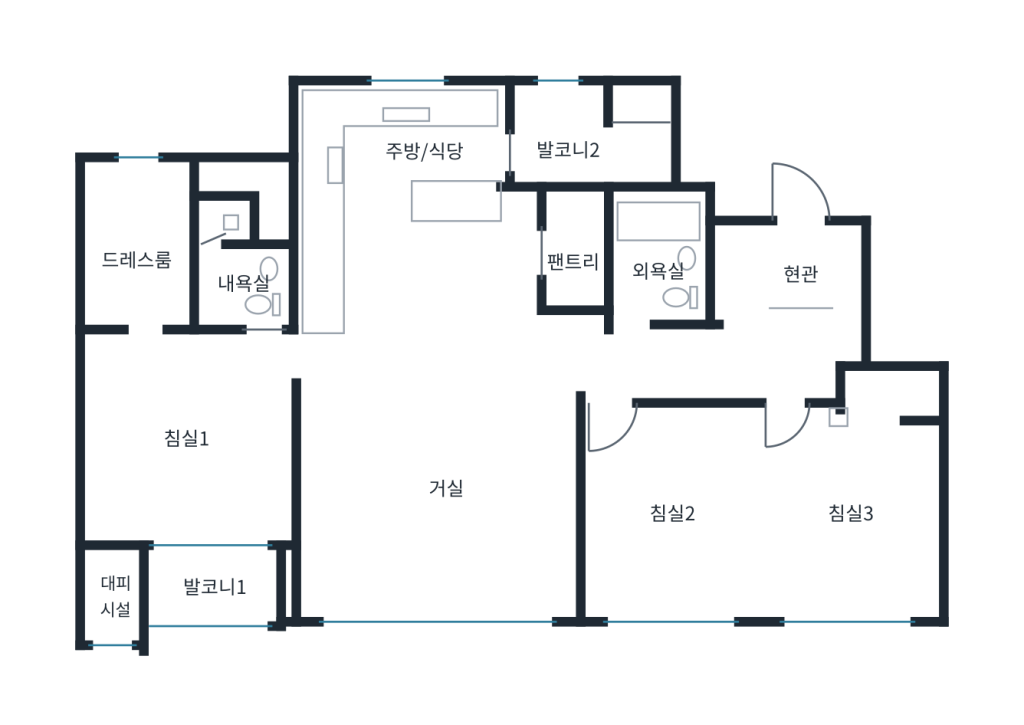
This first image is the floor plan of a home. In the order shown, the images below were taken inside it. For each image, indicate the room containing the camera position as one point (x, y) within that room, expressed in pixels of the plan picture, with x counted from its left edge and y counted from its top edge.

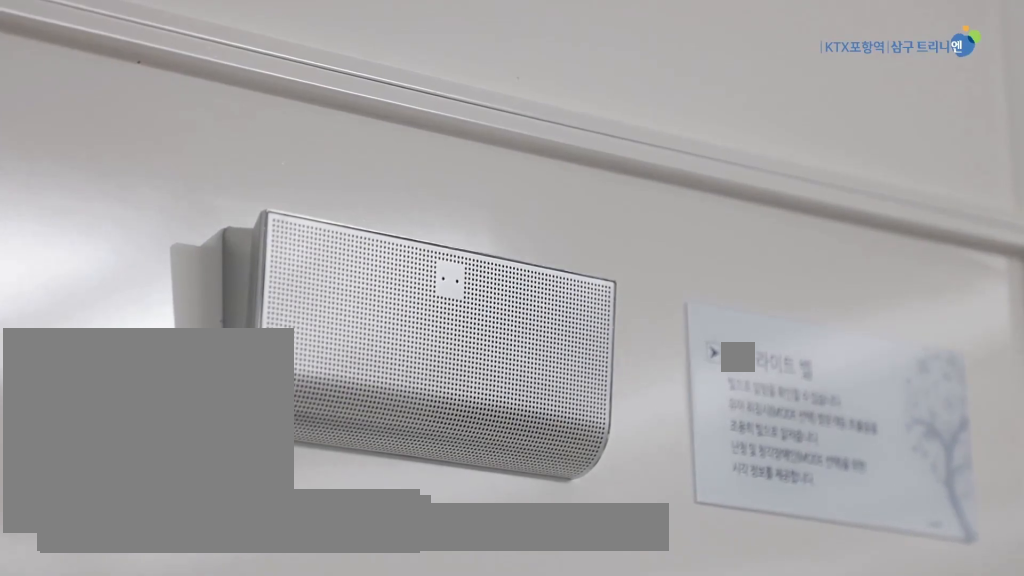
(439, 505)
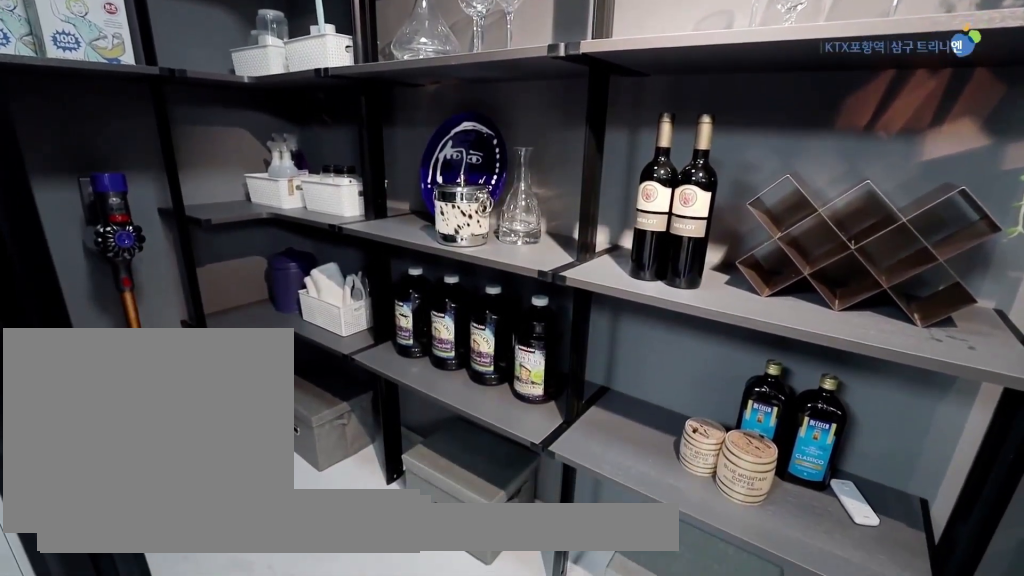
(574, 258)
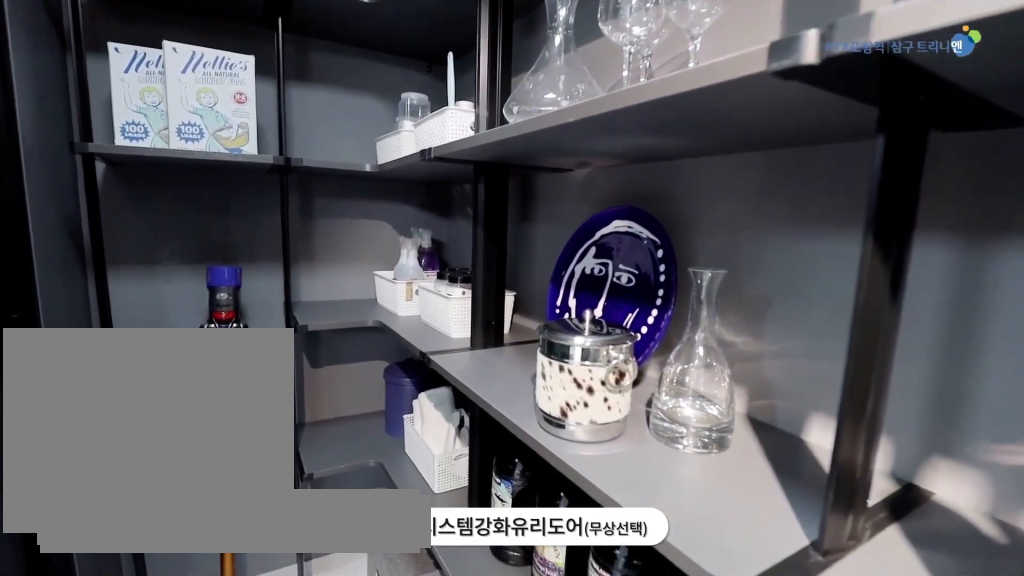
(574, 258)
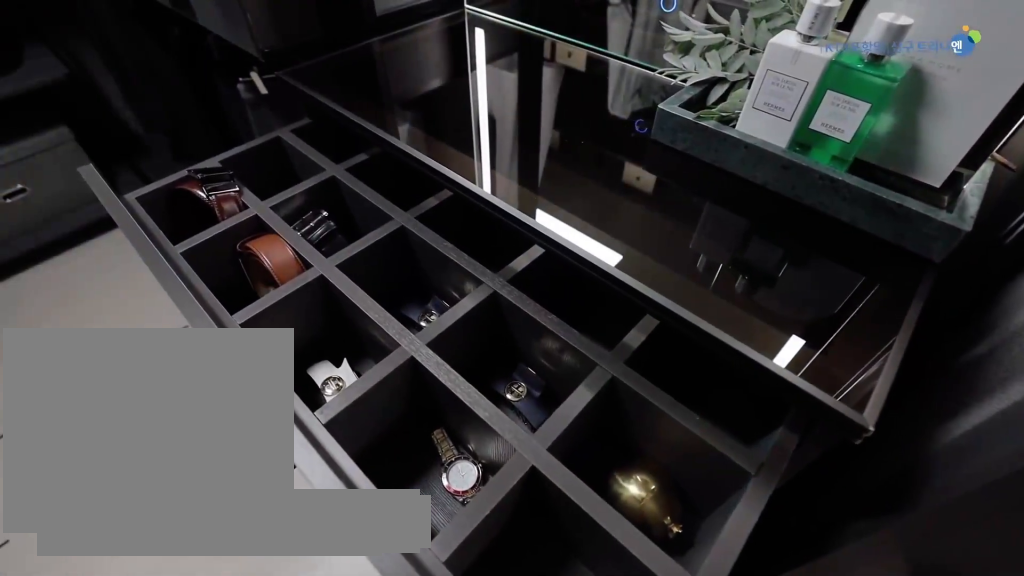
(133, 247)
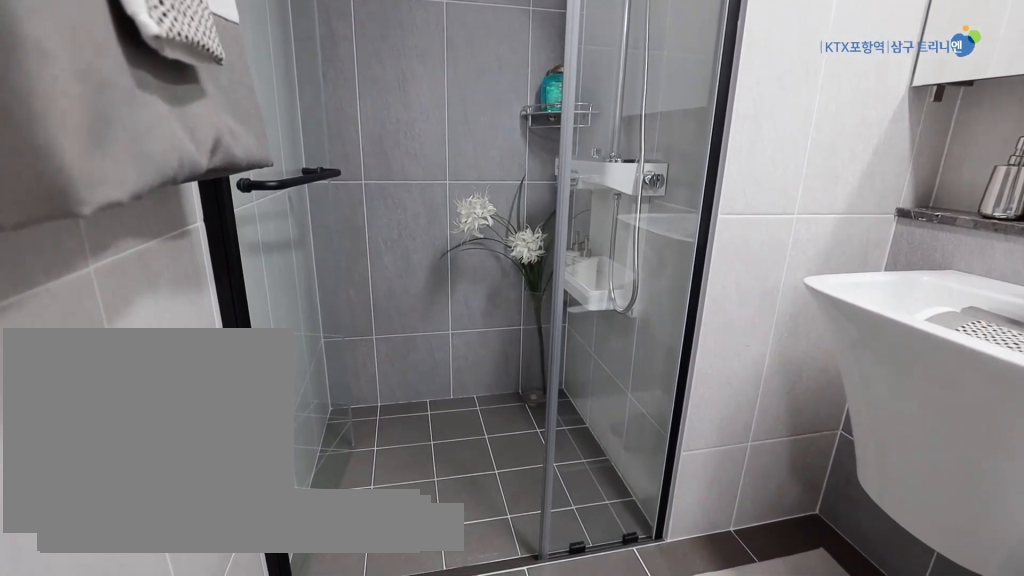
(235, 265)
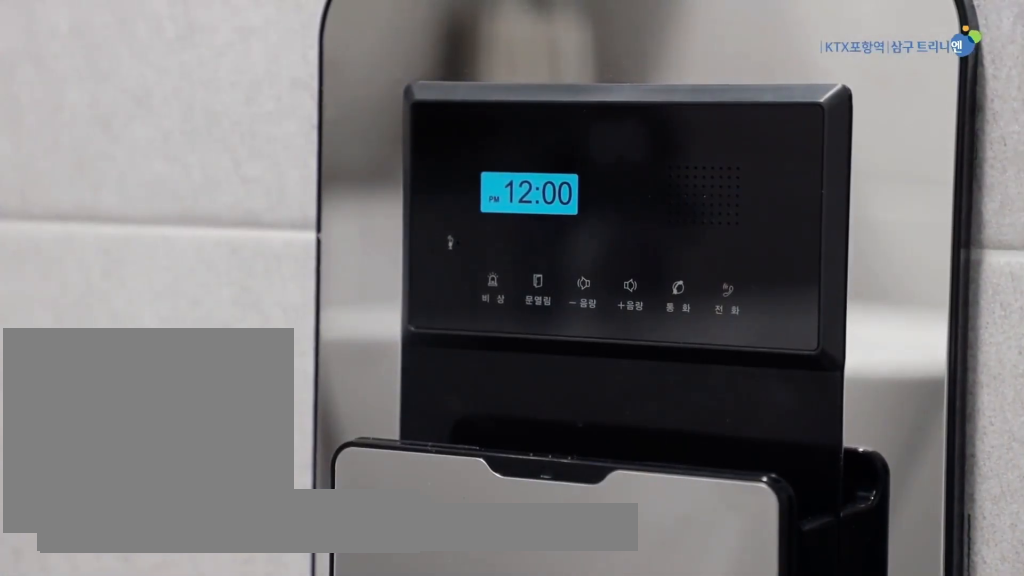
(235, 264)
